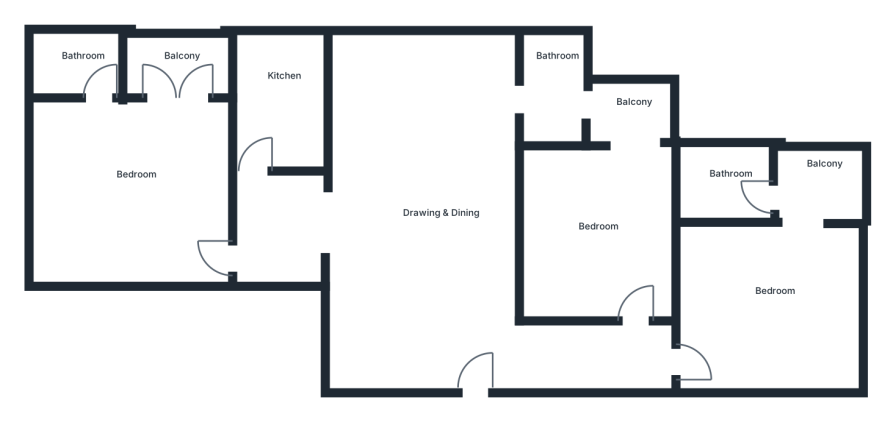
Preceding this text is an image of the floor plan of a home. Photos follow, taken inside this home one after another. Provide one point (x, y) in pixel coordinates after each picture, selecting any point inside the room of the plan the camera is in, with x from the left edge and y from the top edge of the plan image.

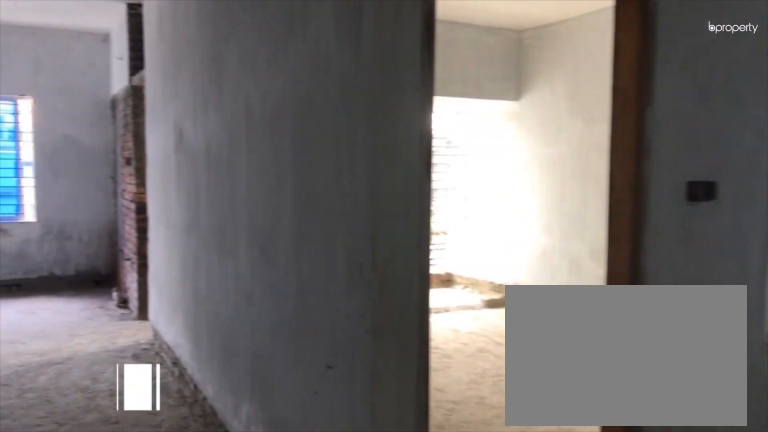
(453, 338)
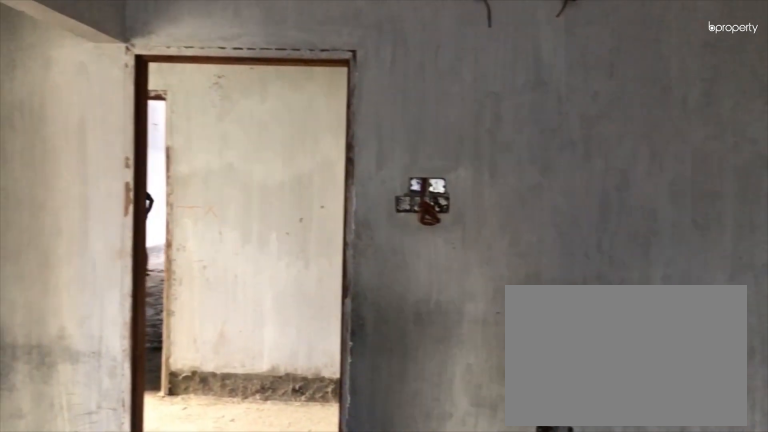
(423, 218)
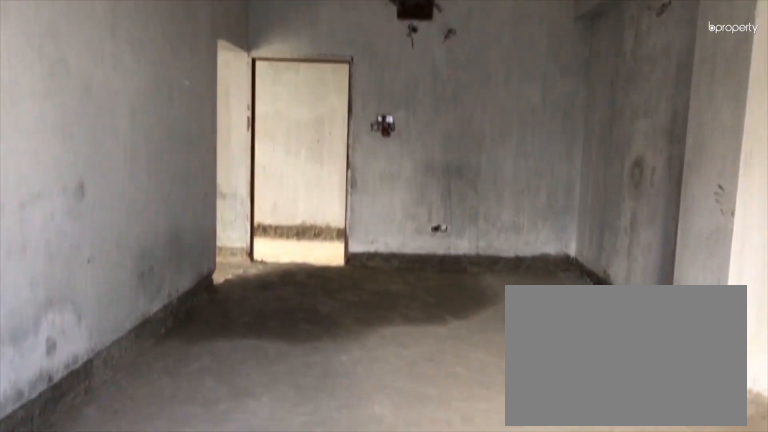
(423, 218)
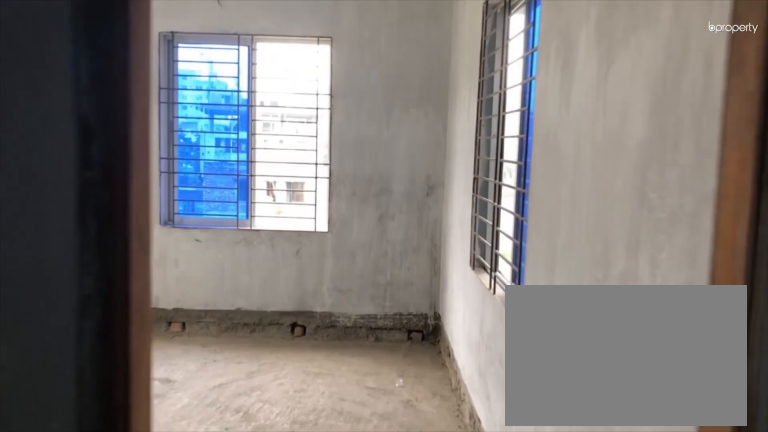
(718, 330)
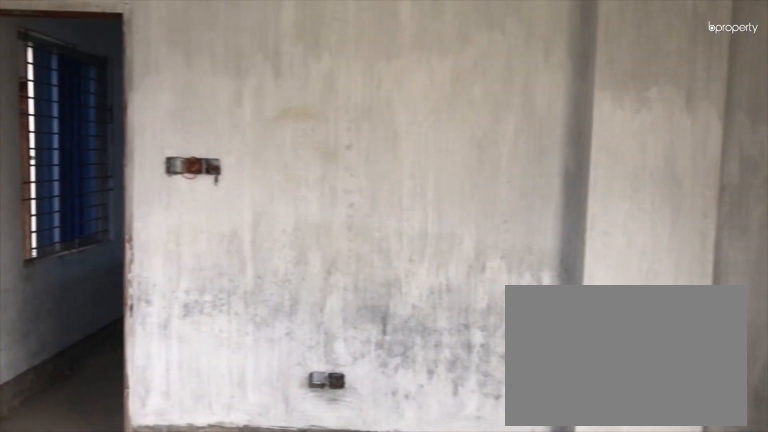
(783, 293)
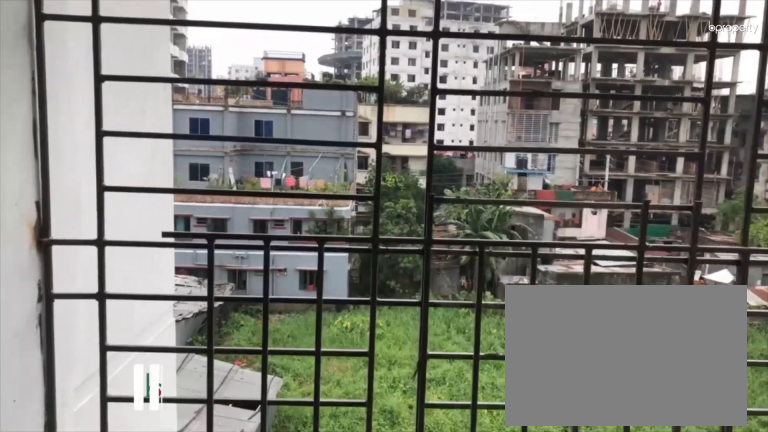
(821, 174)
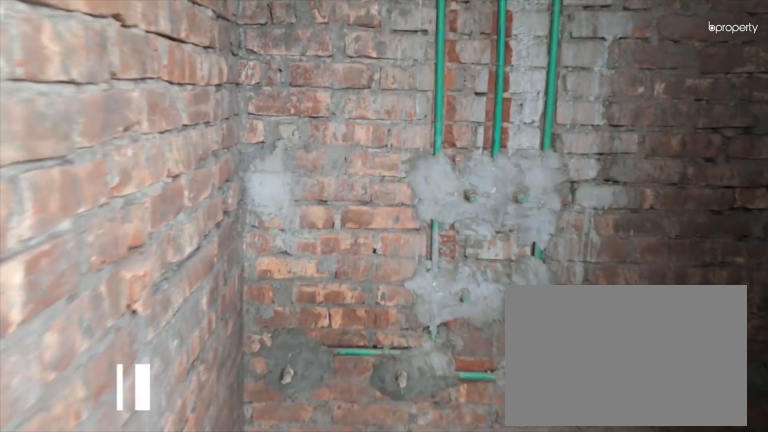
(734, 174)
